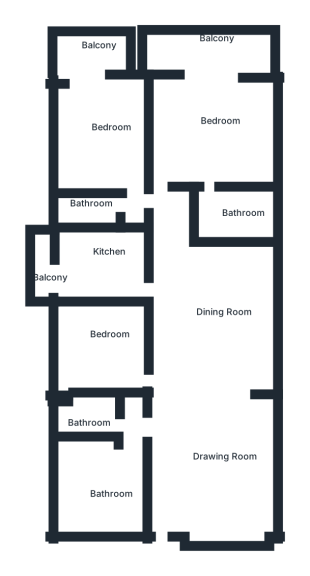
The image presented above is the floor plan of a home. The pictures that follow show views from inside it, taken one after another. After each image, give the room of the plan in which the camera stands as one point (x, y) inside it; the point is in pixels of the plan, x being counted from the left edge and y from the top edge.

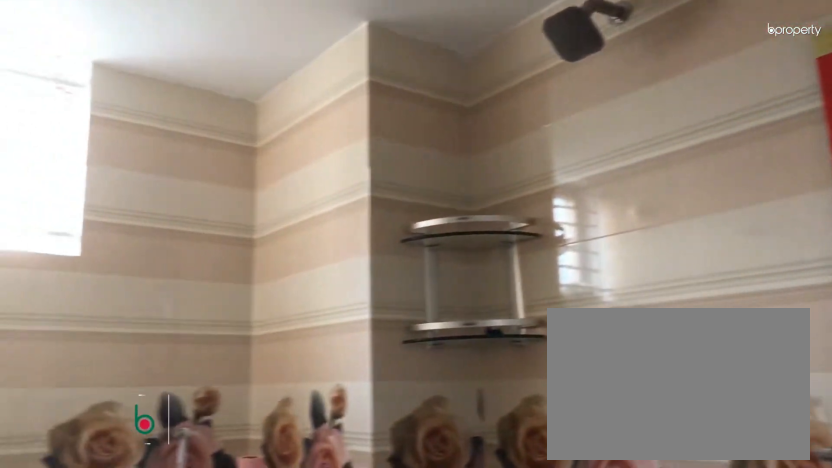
(96, 424)
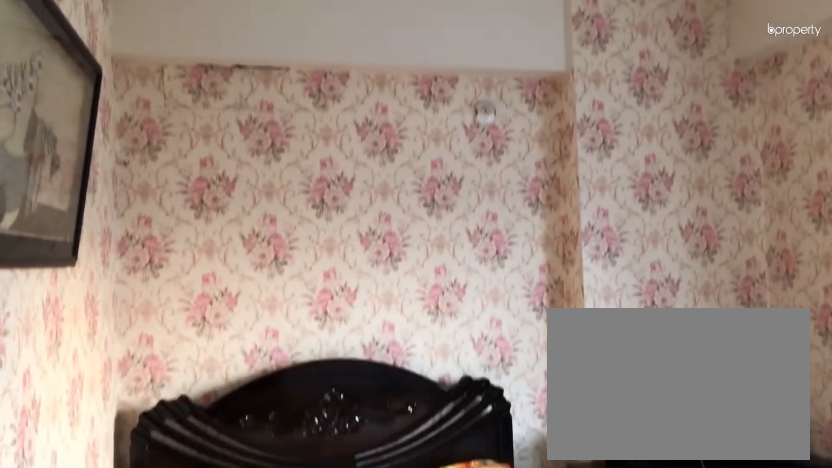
(105, 489)
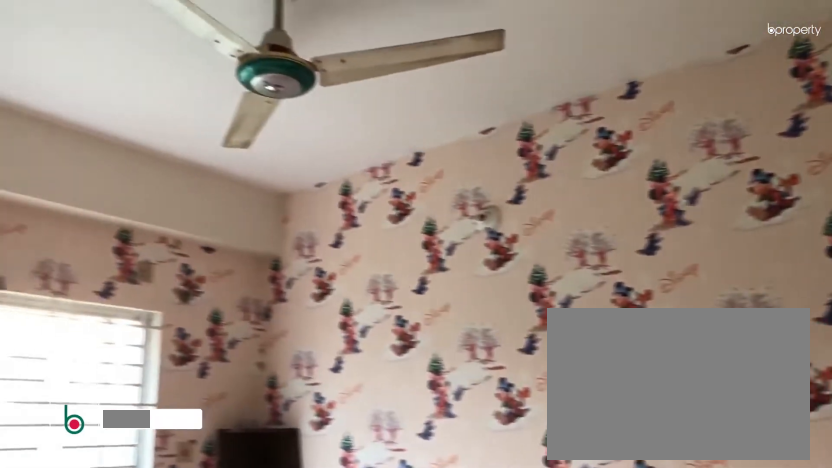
(104, 347)
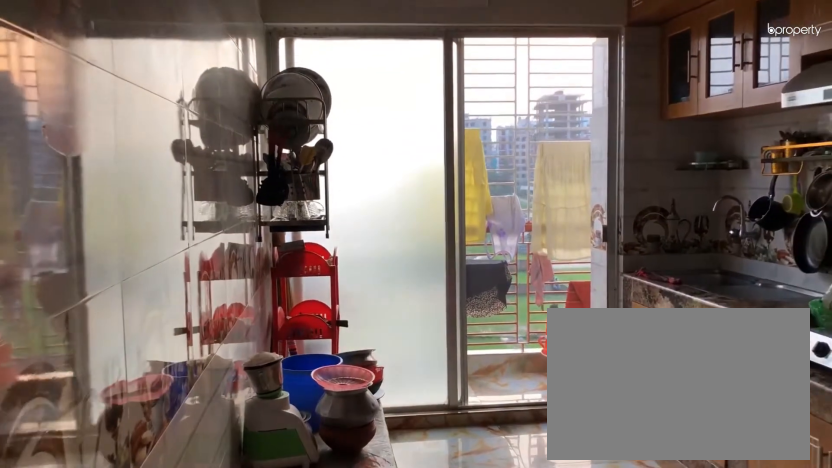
(109, 276)
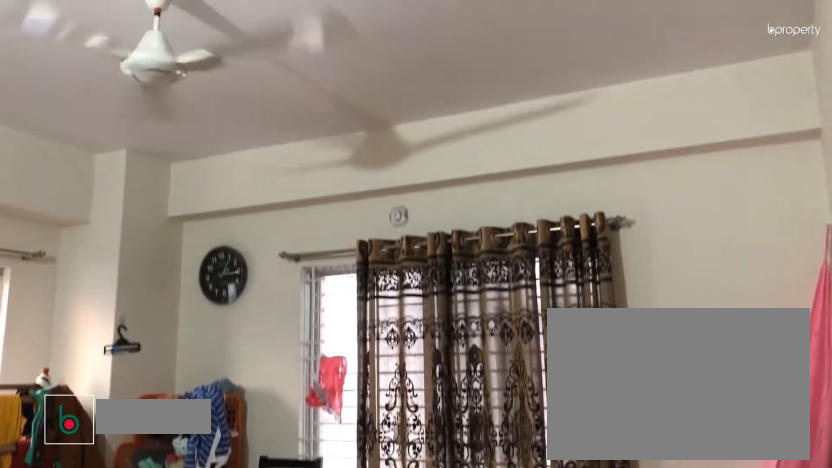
(215, 133)
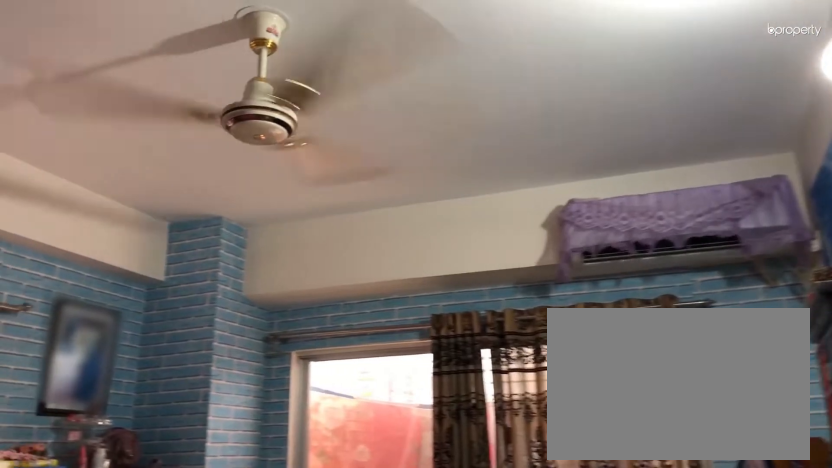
(101, 135)
